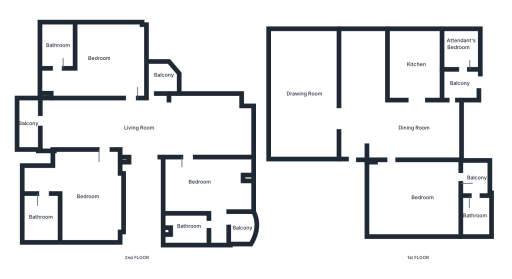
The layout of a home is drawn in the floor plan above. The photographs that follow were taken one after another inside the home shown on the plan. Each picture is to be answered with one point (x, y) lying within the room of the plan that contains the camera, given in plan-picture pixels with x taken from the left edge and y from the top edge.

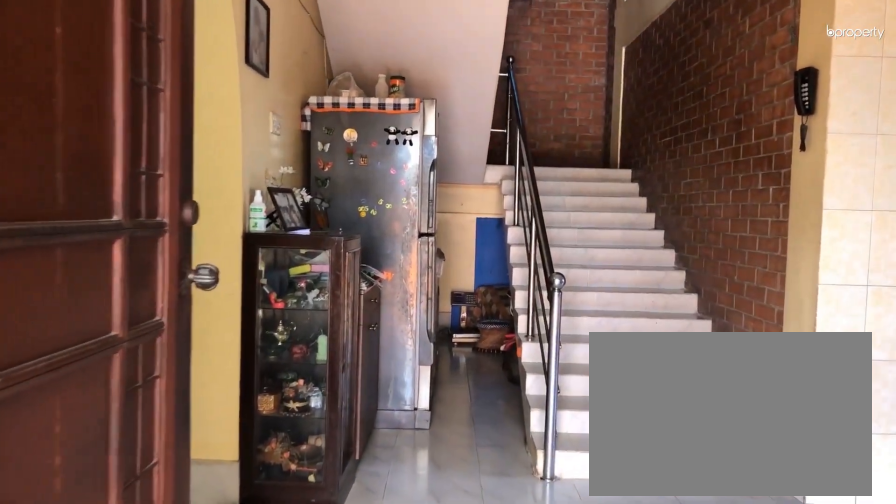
(378, 130)
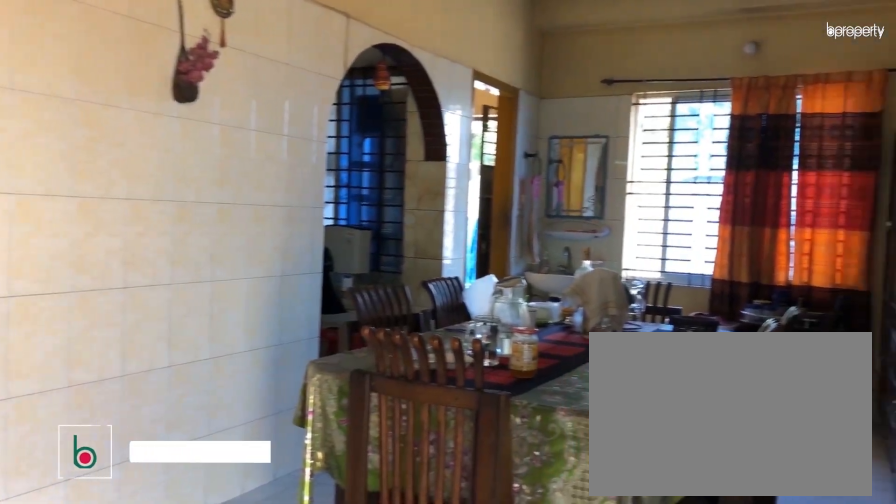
(418, 130)
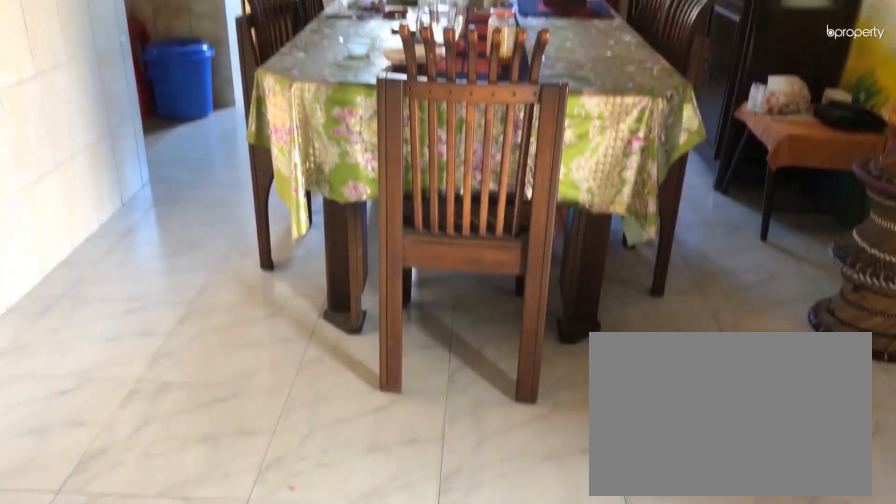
(418, 130)
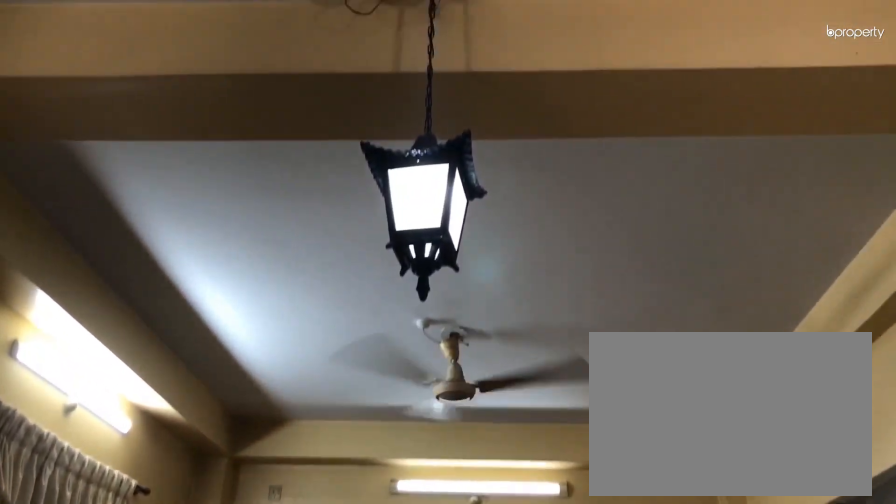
(305, 94)
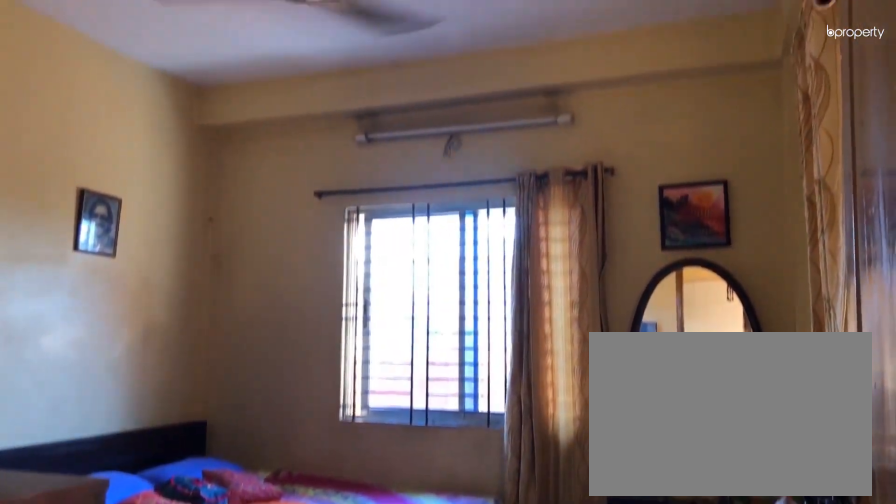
(414, 198)
